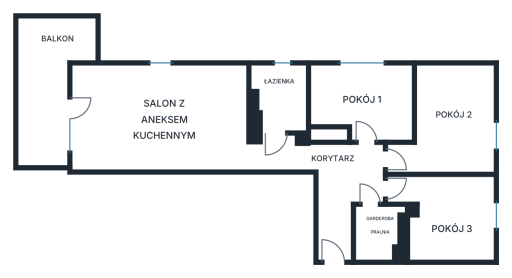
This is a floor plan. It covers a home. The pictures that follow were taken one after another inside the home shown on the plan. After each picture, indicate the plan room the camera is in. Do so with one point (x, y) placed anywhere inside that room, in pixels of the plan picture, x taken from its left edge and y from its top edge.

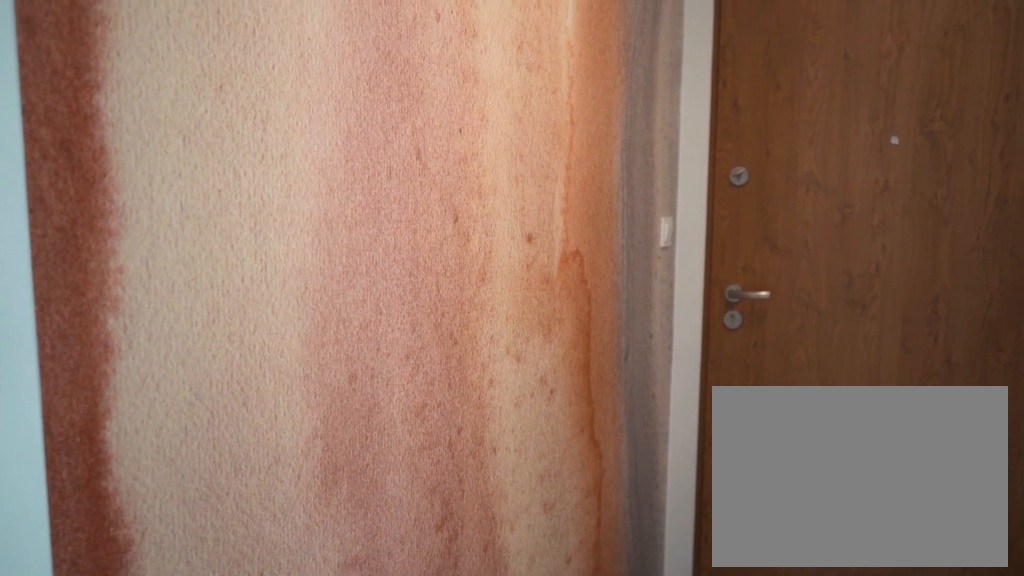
(329, 179)
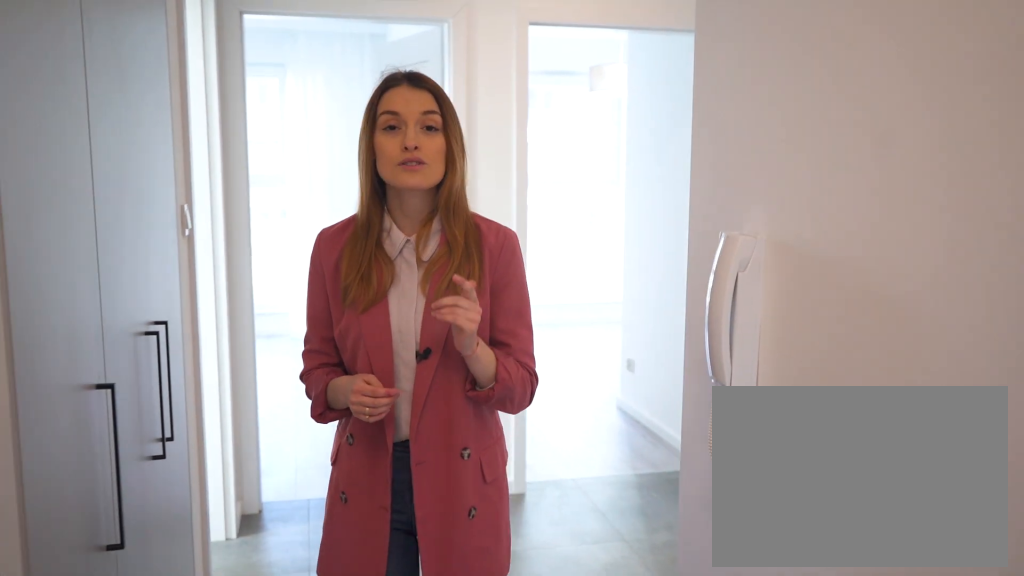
(329, 179)
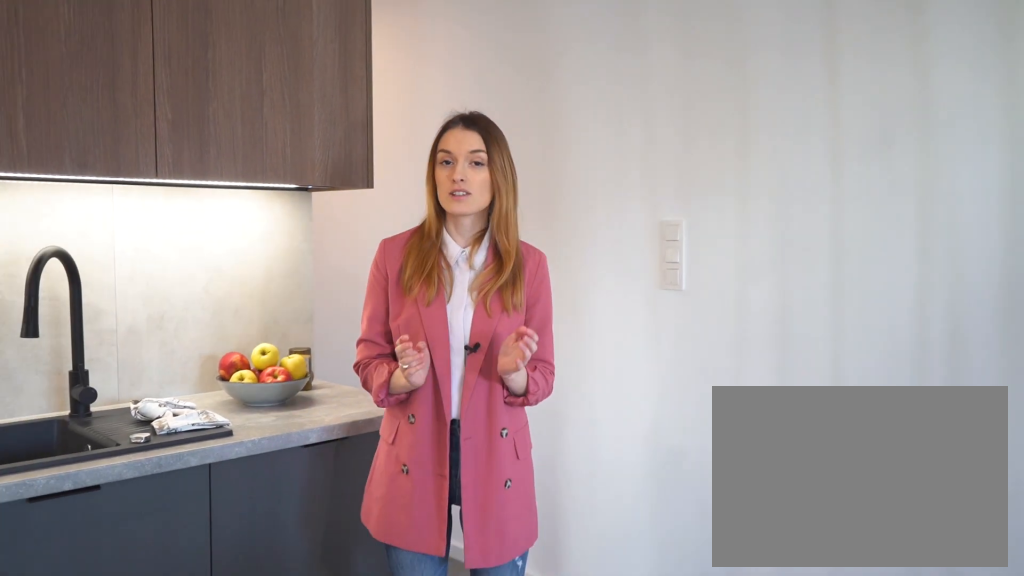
(158, 117)
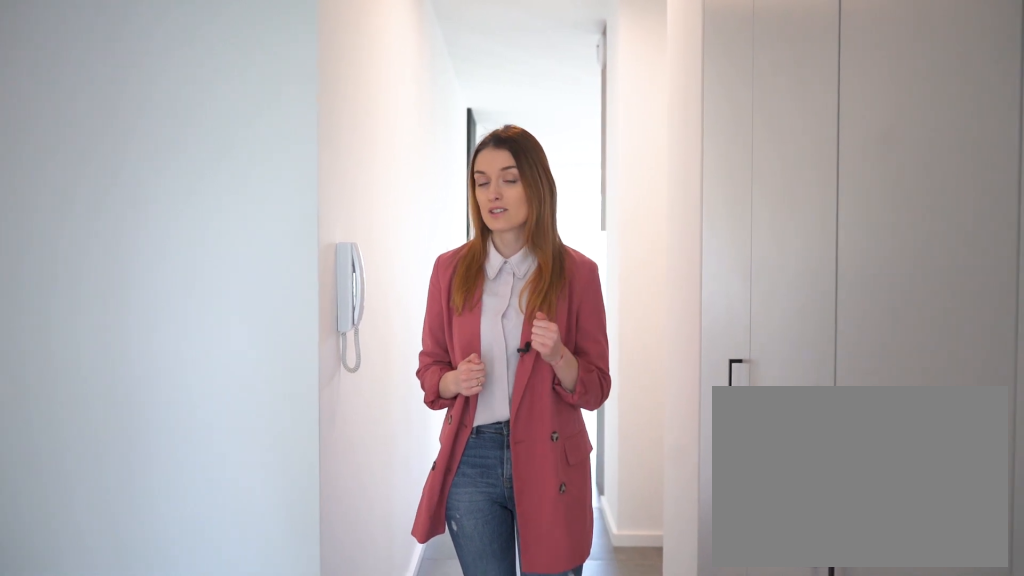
(329, 179)
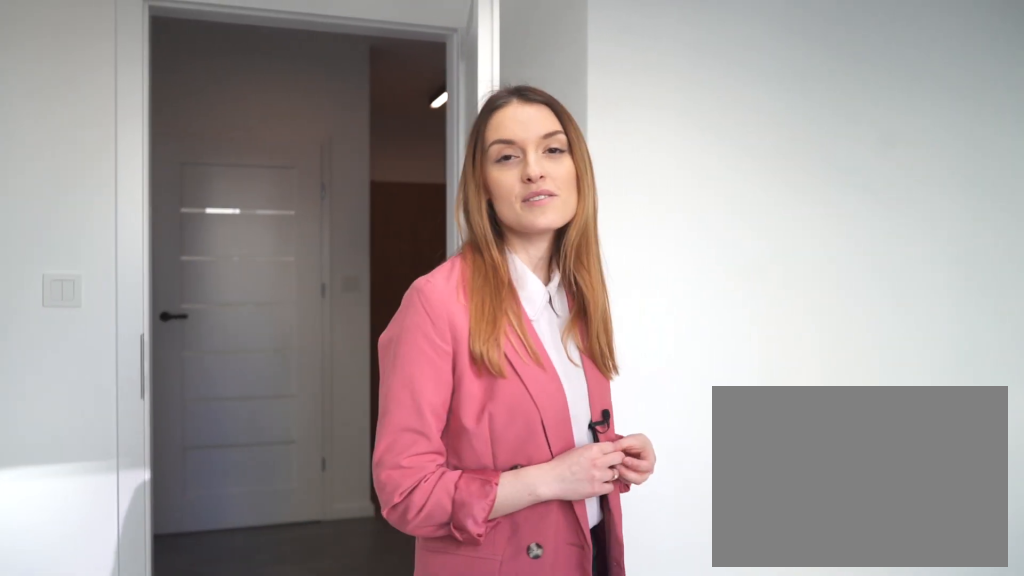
(364, 99)
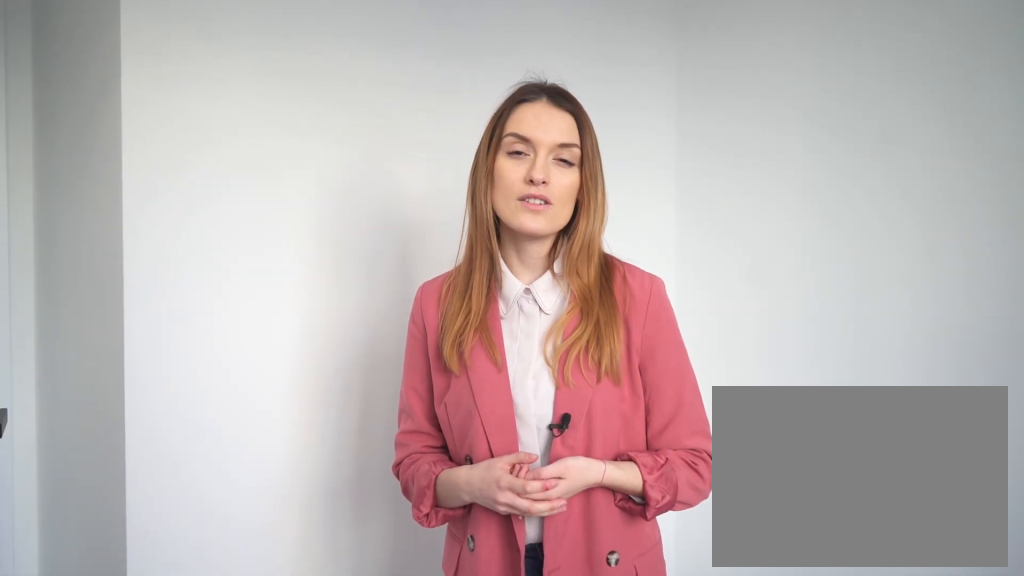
(364, 99)
